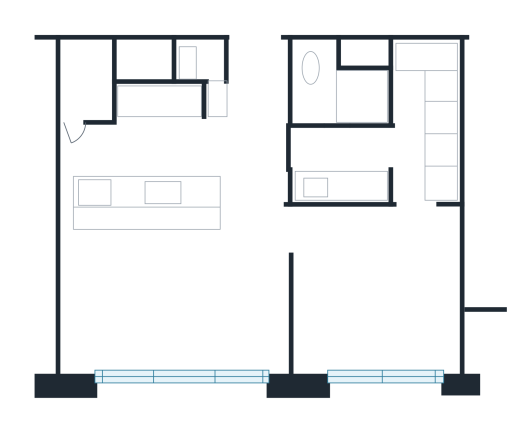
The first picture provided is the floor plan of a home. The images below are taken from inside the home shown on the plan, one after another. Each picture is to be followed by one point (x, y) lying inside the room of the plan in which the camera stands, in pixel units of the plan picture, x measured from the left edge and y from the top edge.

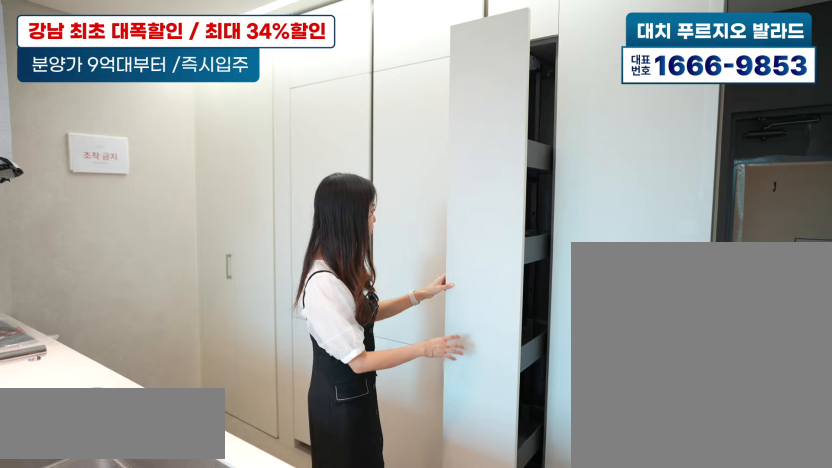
(150, 139)
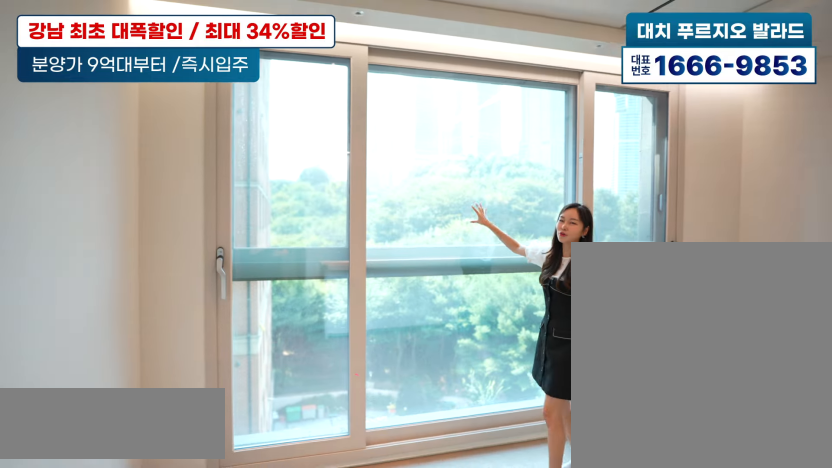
(168, 303)
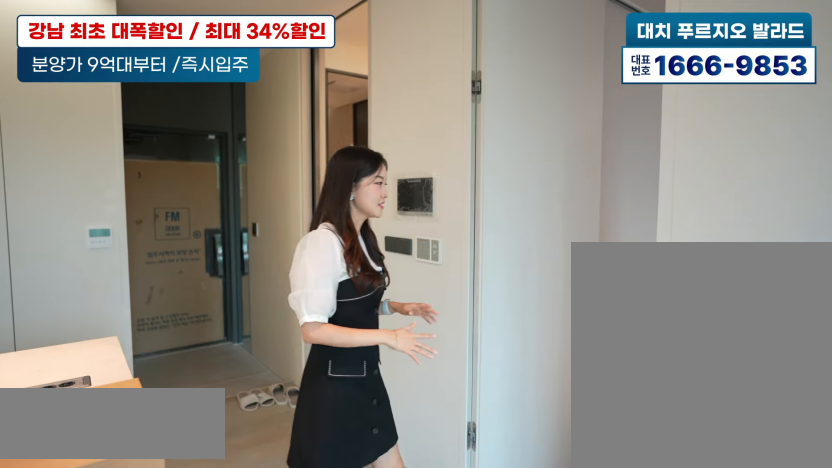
(168, 304)
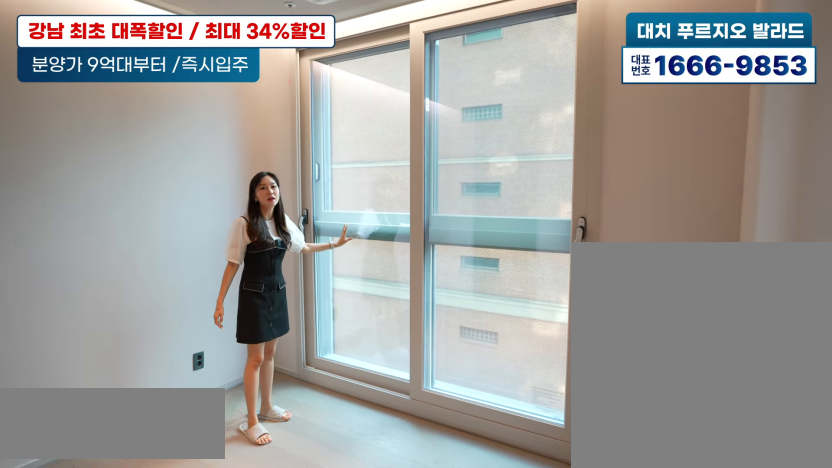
(380, 299)
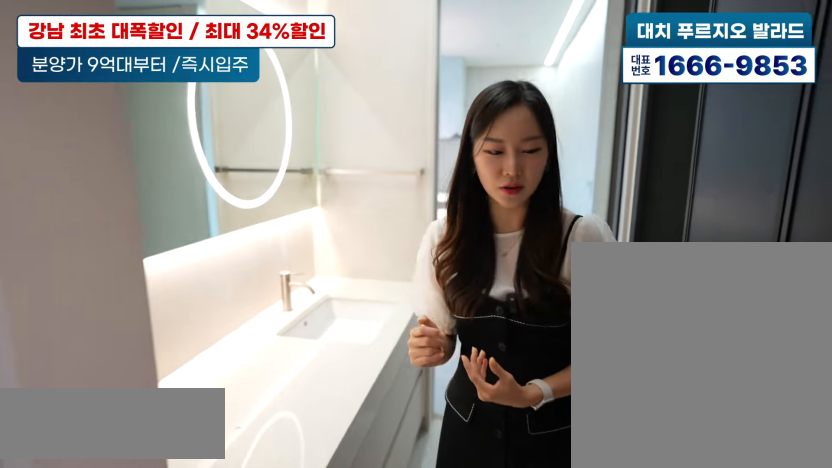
(387, 131)
